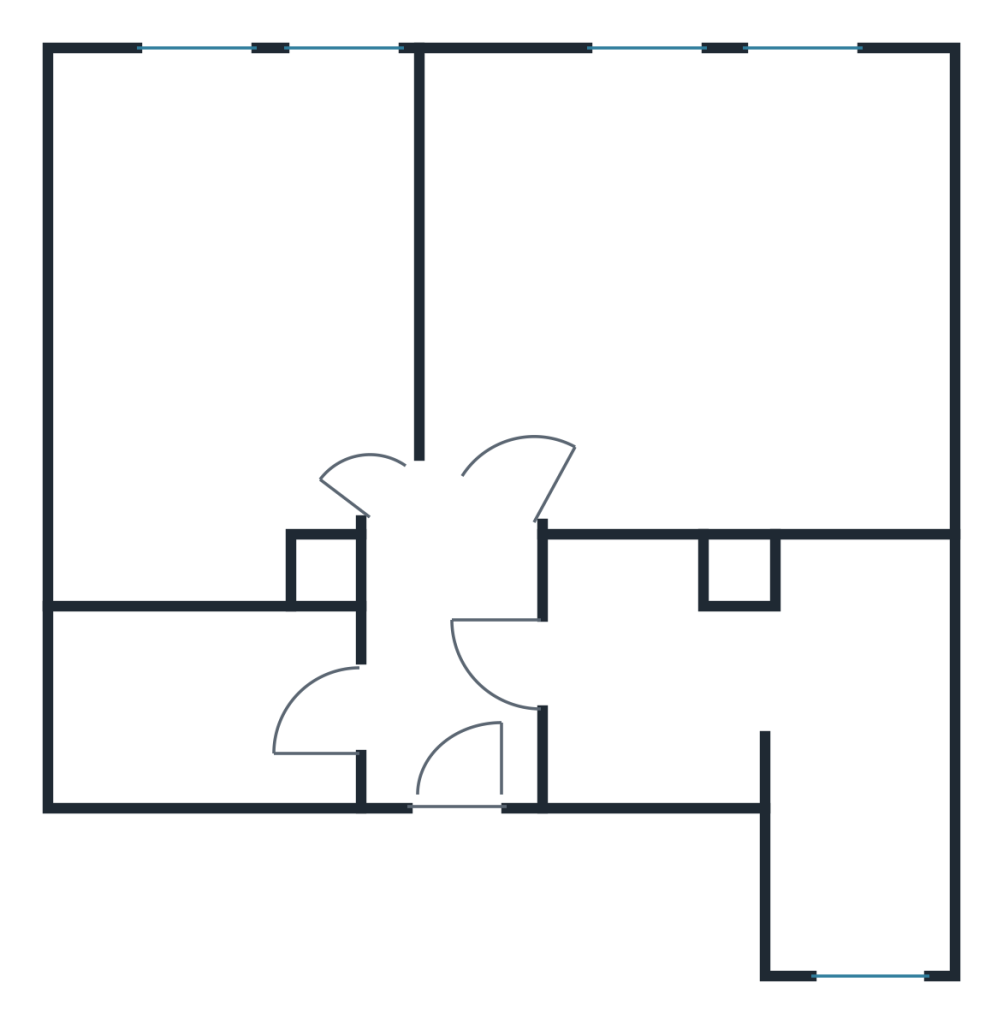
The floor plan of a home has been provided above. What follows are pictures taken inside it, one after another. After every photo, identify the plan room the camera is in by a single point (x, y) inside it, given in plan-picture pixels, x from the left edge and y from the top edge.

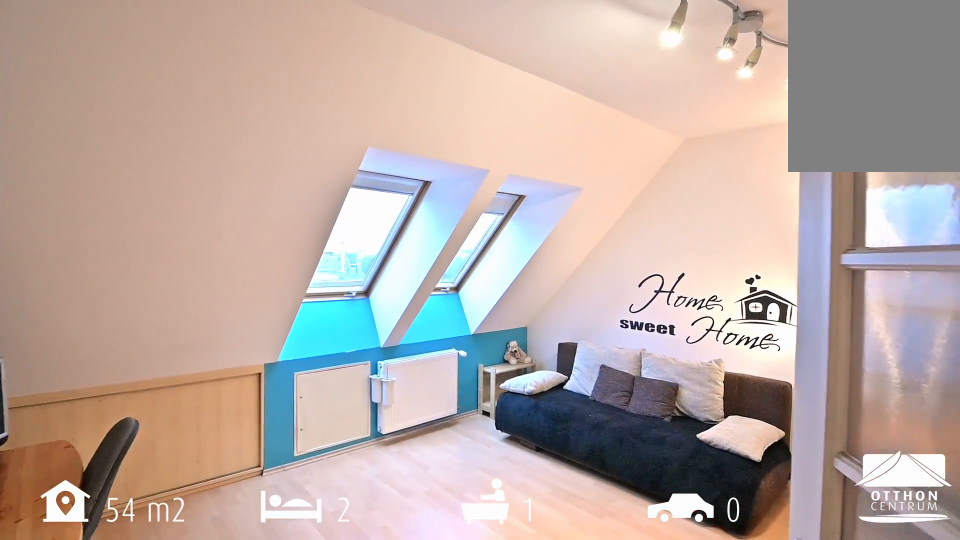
(721, 293)
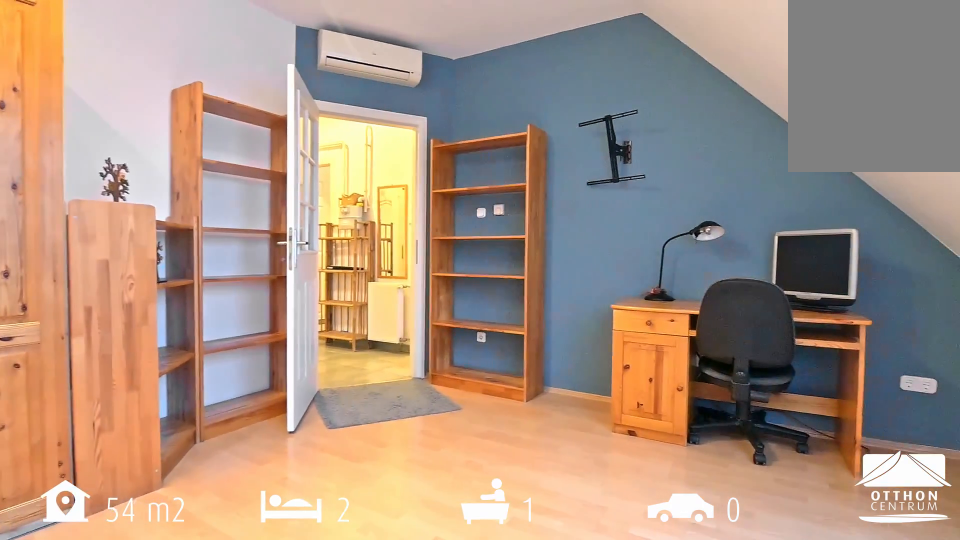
(721, 293)
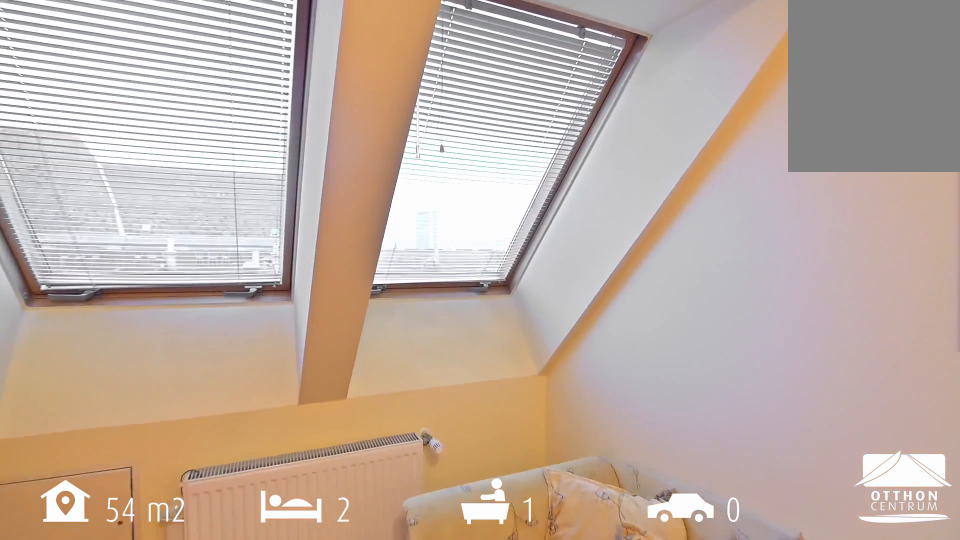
(224, 323)
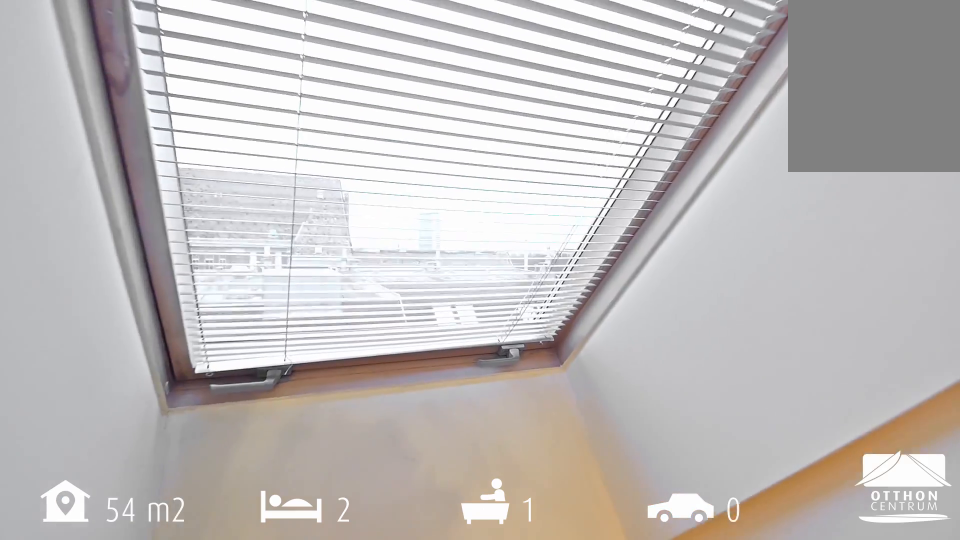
(224, 323)
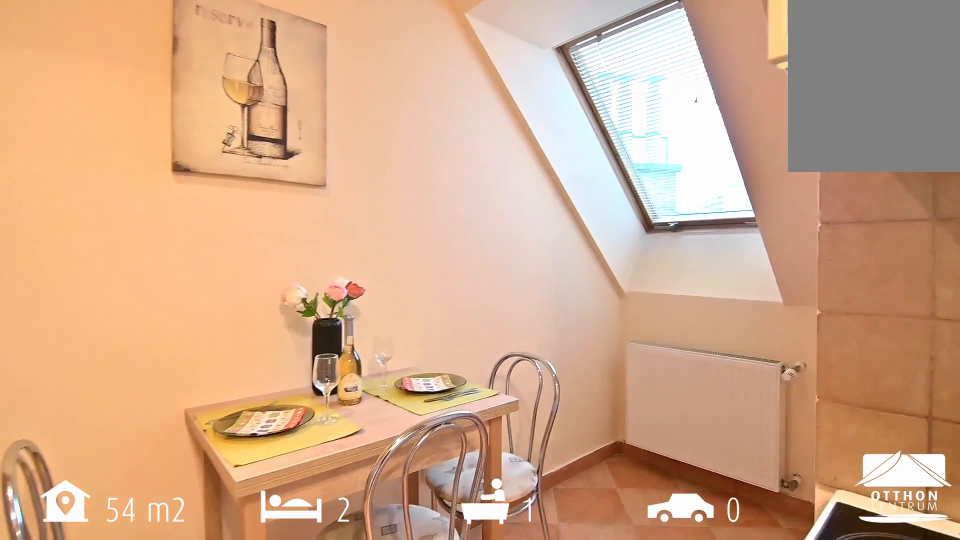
(842, 685)
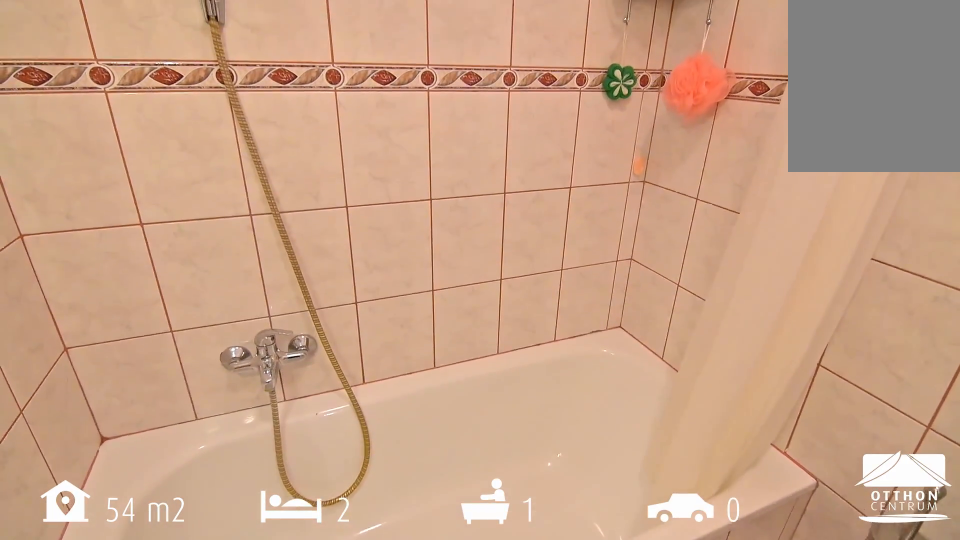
(208, 685)
